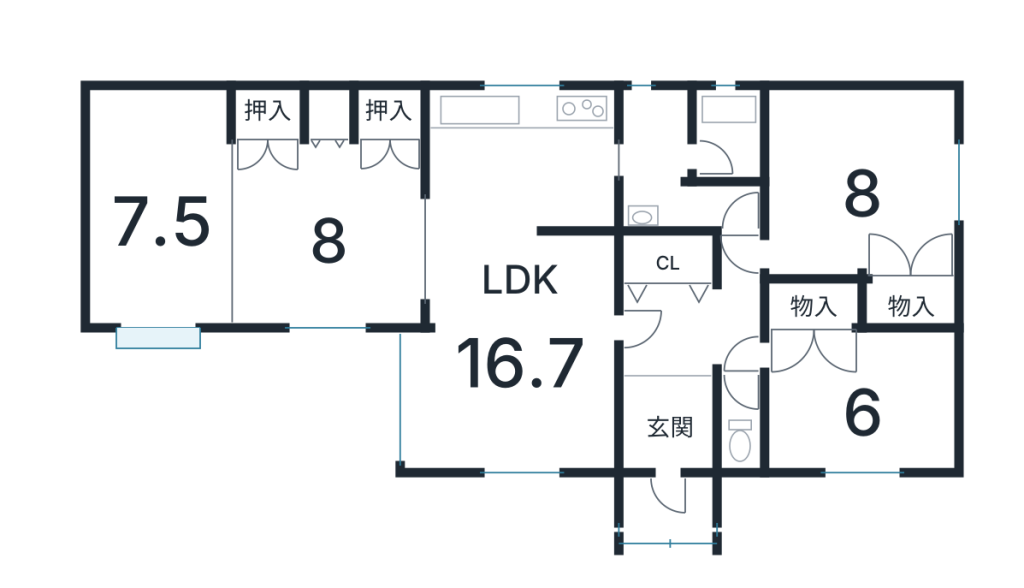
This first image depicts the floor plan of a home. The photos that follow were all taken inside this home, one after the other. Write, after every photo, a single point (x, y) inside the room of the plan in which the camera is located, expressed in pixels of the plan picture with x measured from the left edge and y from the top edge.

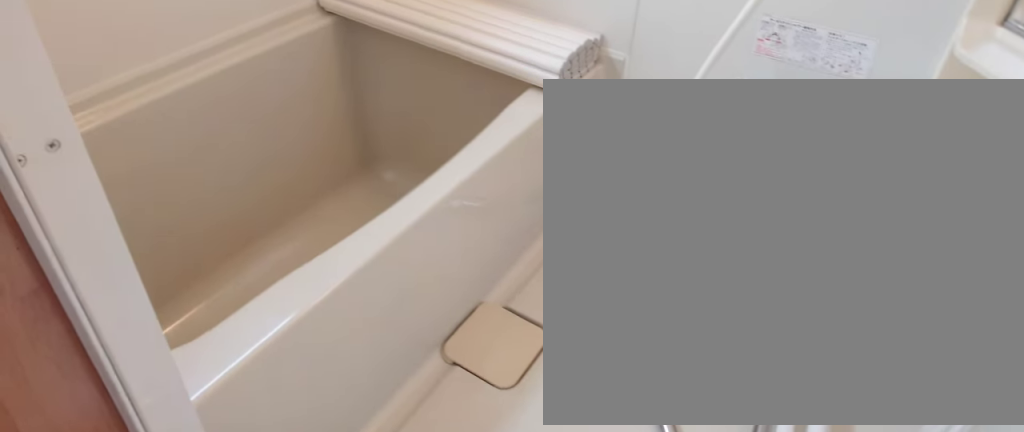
(729, 126)
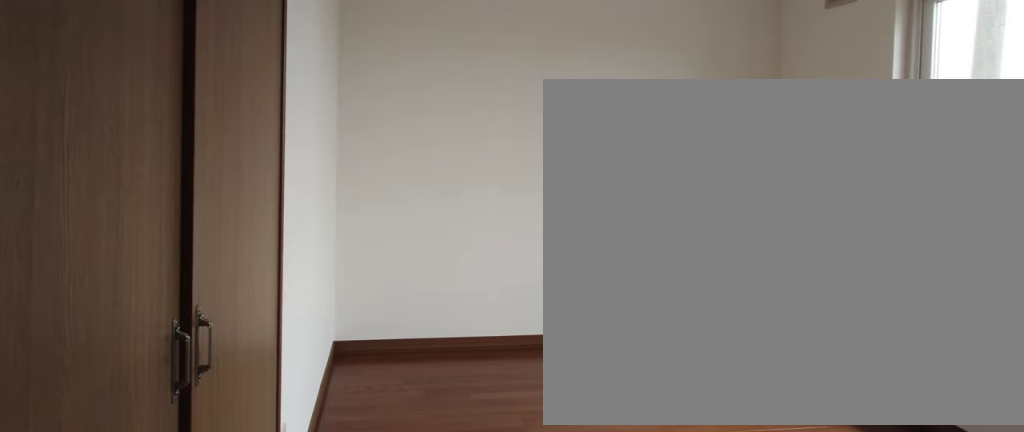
(854, 406)
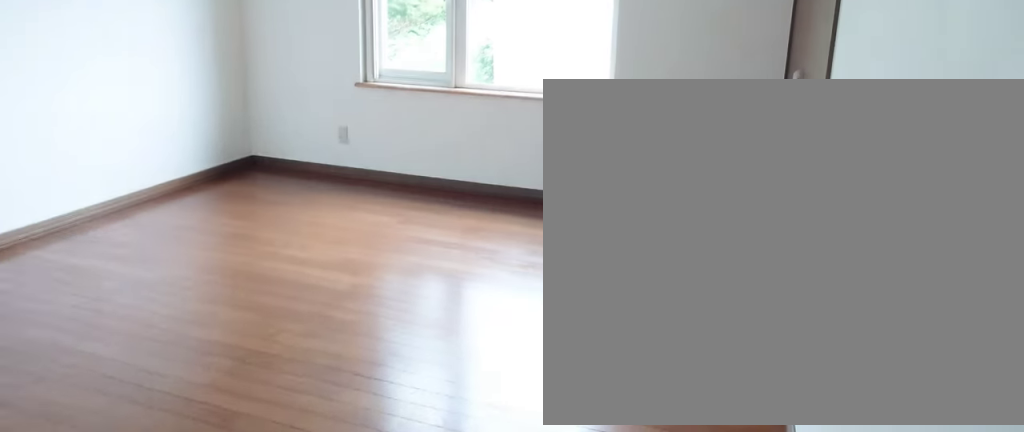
(866, 182)
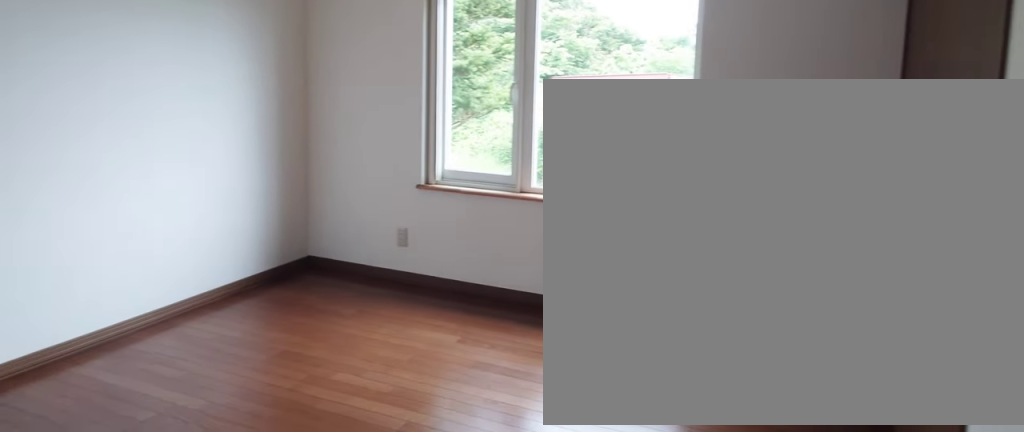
(866, 182)
